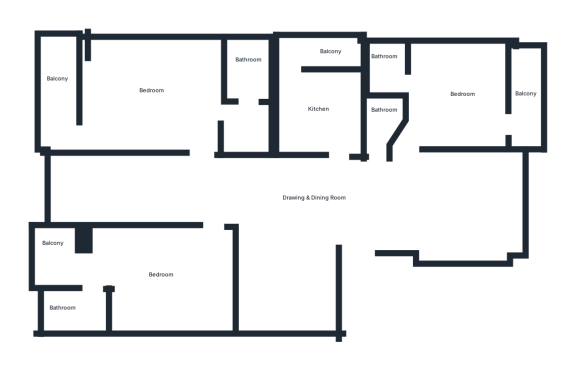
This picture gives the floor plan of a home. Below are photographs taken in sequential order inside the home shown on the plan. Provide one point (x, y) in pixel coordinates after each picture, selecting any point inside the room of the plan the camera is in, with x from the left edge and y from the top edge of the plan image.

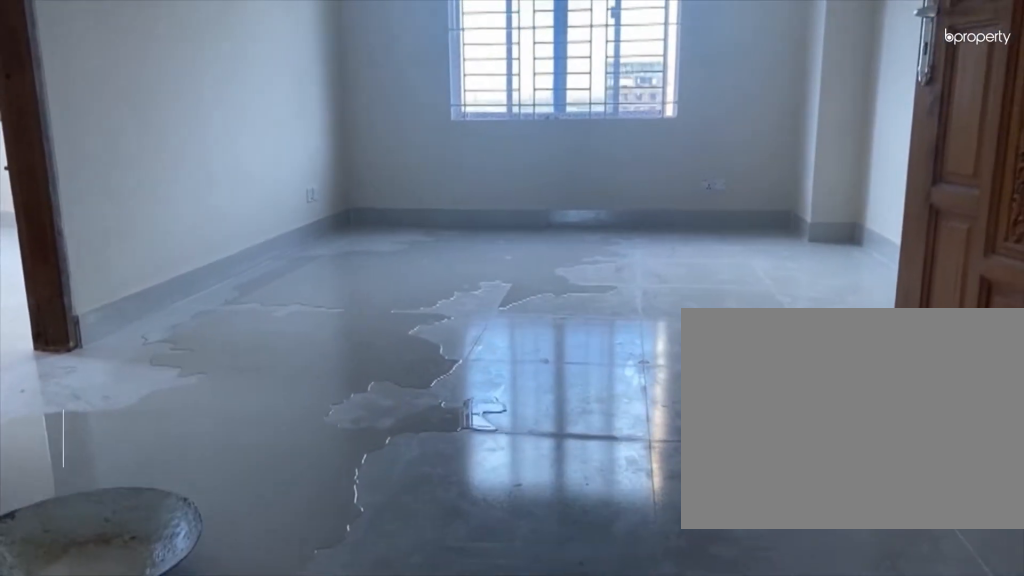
(287, 196)
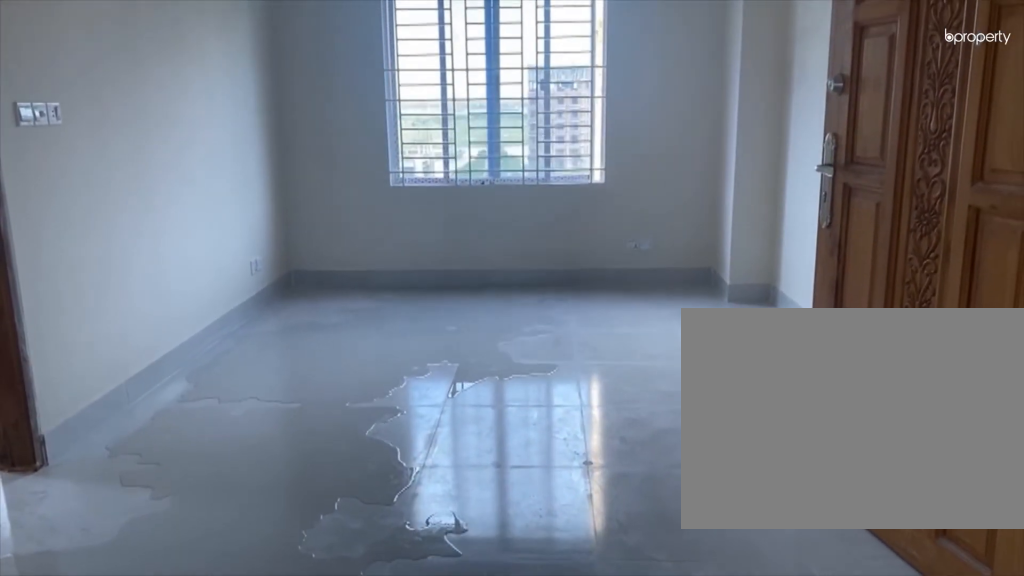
(287, 196)
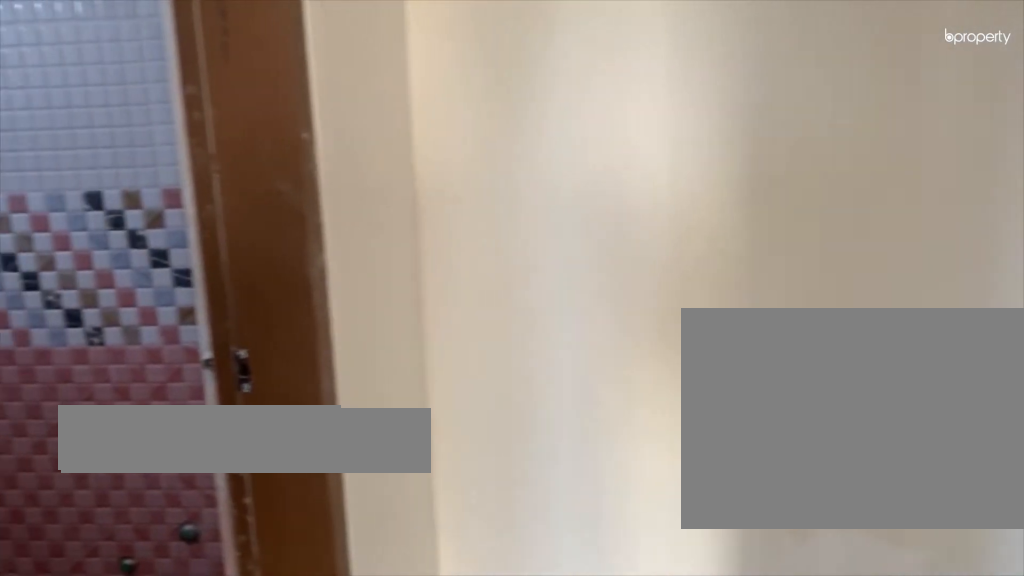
(247, 96)
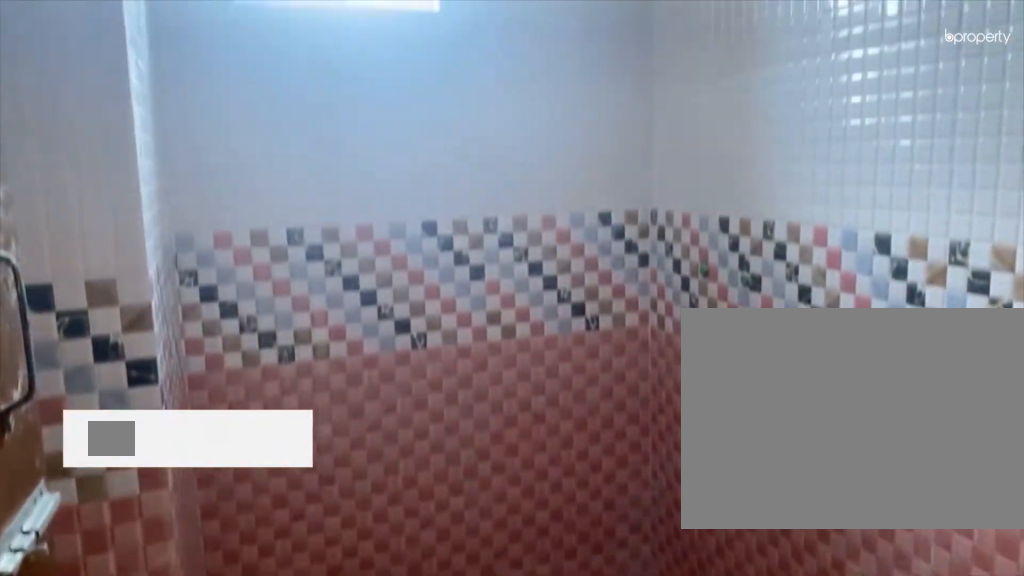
(247, 61)
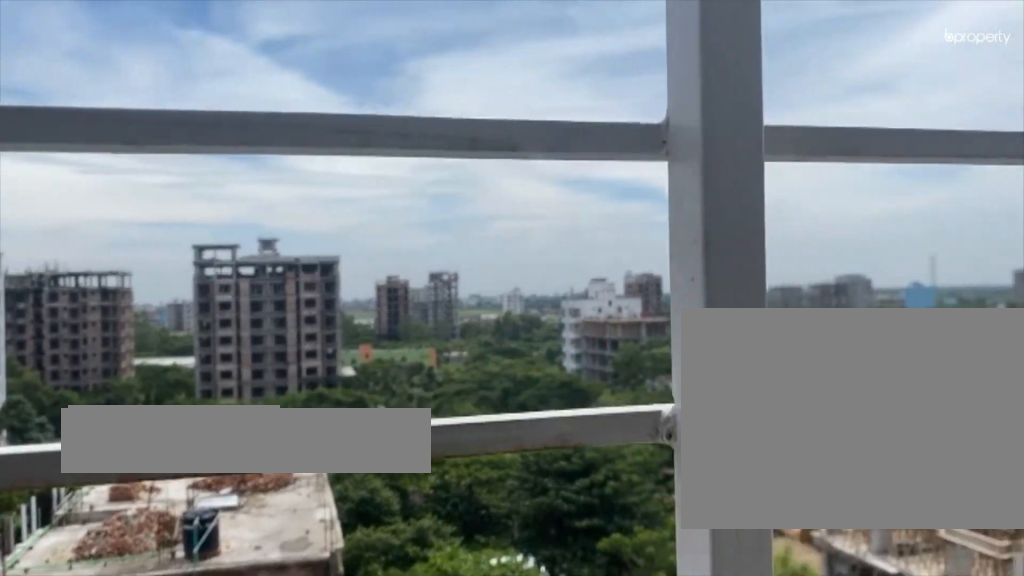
(65, 81)
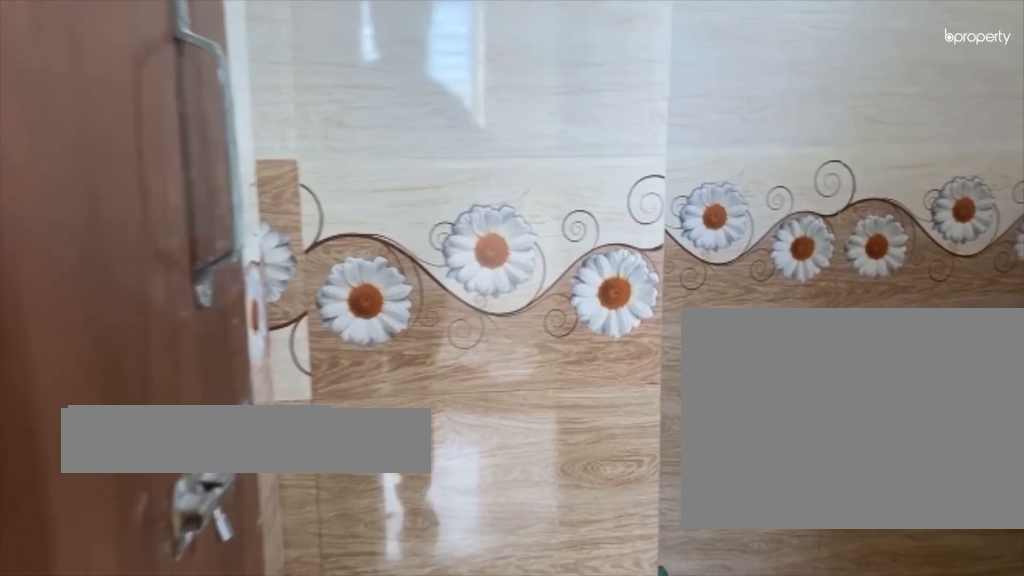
(385, 61)
